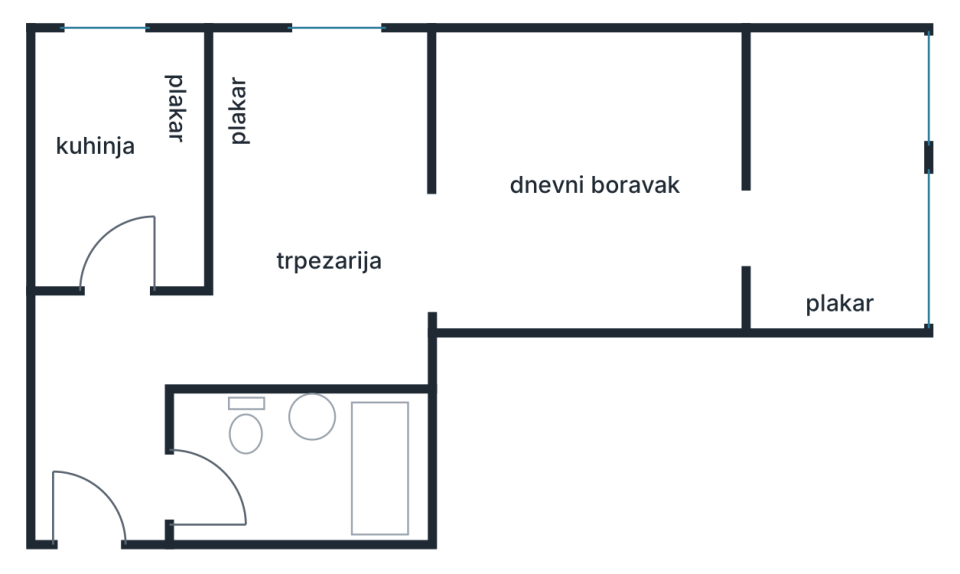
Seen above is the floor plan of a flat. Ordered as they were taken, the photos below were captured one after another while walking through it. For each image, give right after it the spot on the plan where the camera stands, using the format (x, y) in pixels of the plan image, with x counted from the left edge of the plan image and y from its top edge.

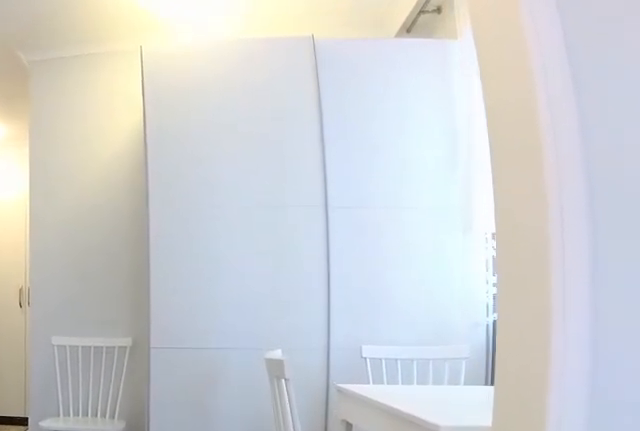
(557, 243)
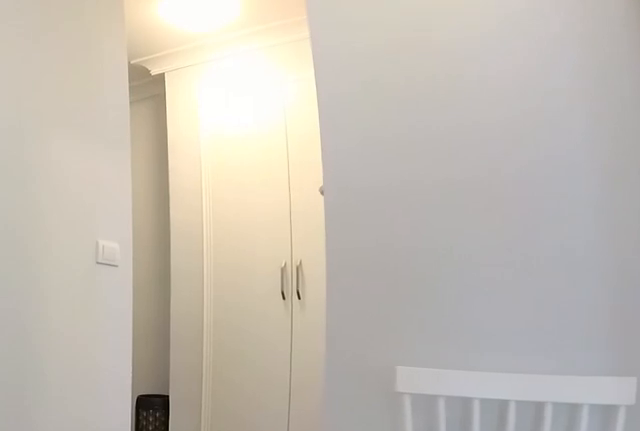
(351, 286)
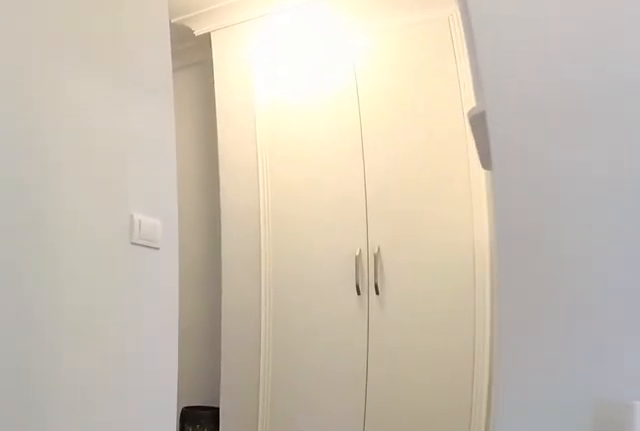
(310, 303)
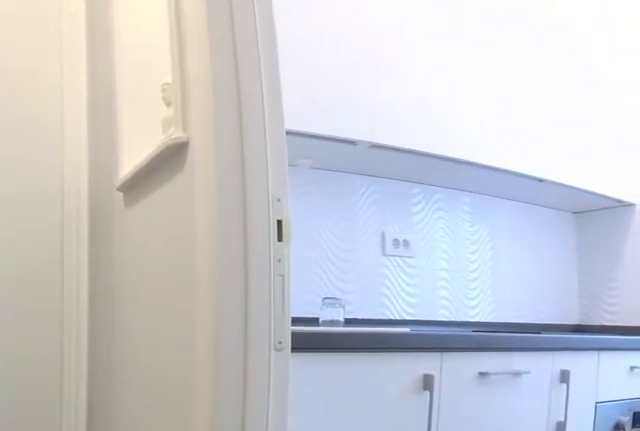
(136, 336)
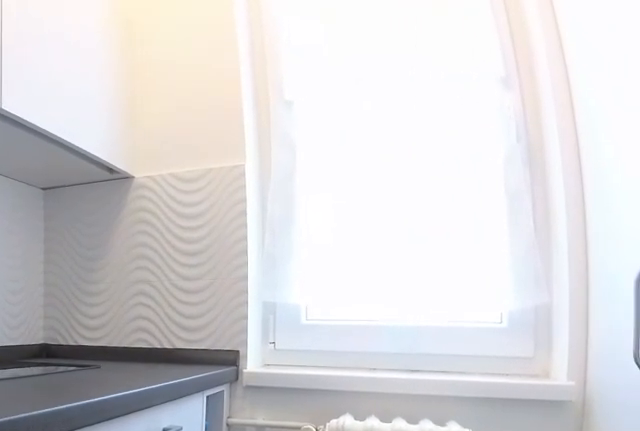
(120, 203)
